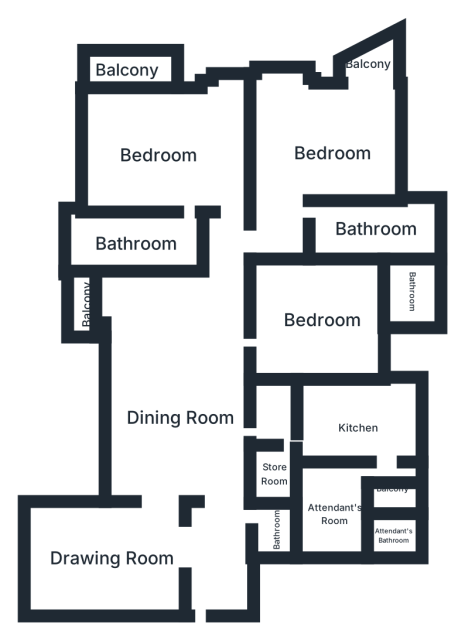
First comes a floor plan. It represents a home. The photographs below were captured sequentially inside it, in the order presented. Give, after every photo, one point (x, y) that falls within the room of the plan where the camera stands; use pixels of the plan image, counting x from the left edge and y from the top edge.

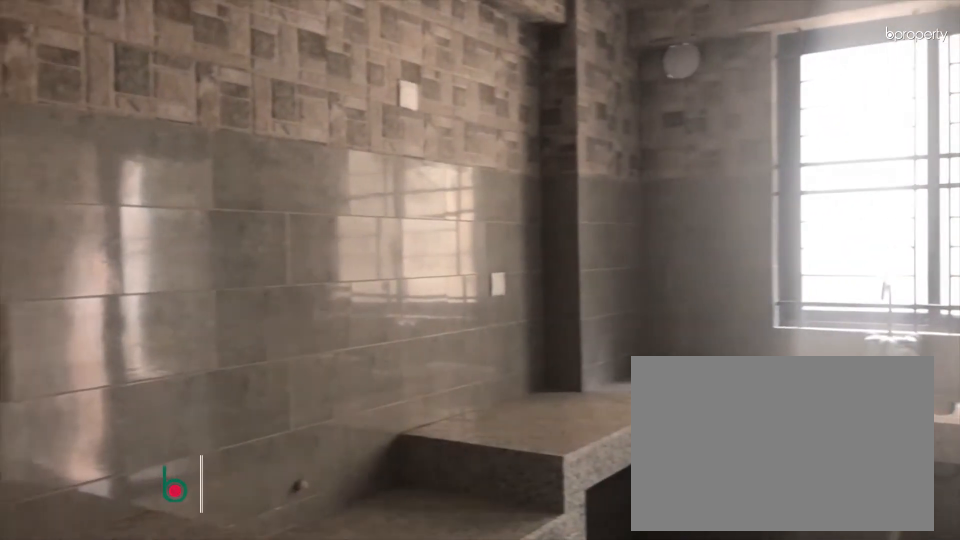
(362, 430)
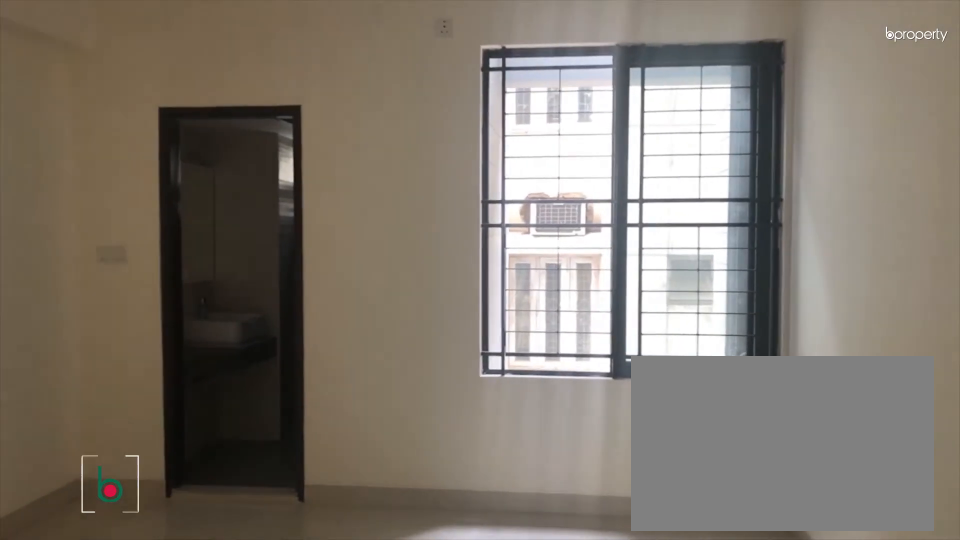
(321, 316)
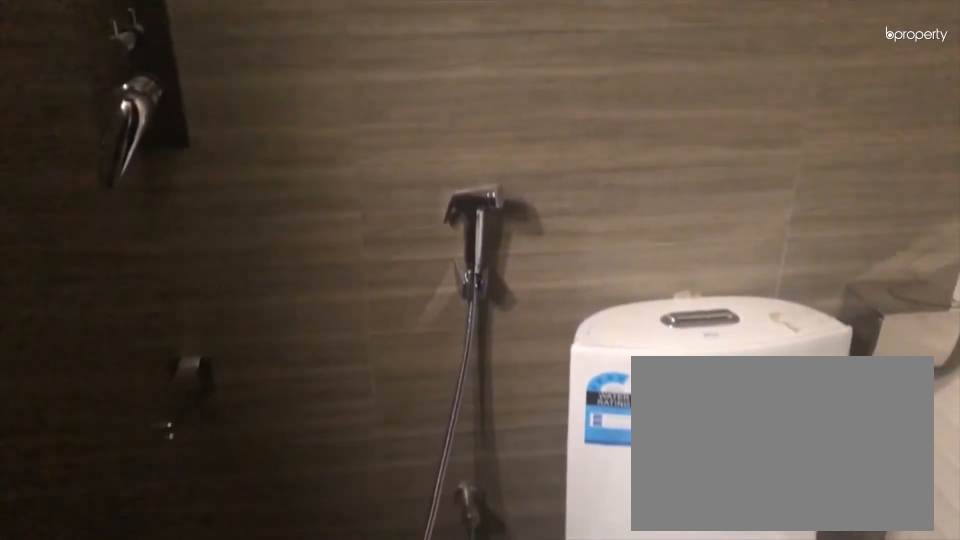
(411, 292)
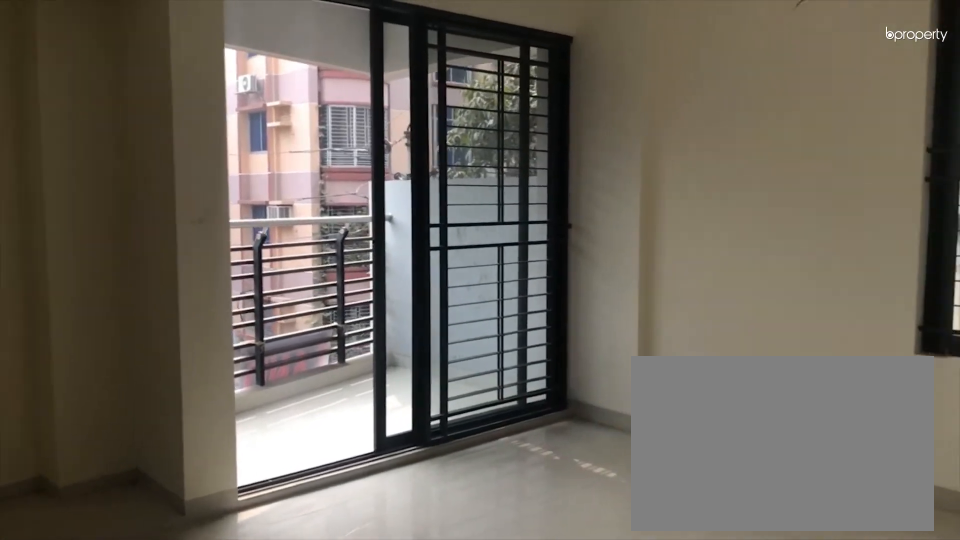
(332, 157)
